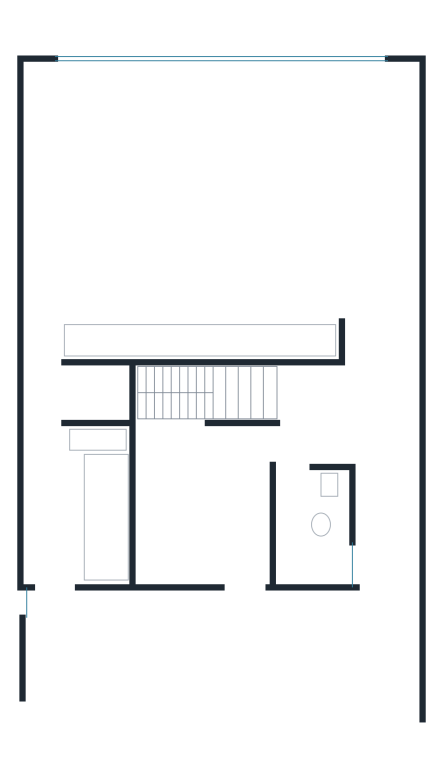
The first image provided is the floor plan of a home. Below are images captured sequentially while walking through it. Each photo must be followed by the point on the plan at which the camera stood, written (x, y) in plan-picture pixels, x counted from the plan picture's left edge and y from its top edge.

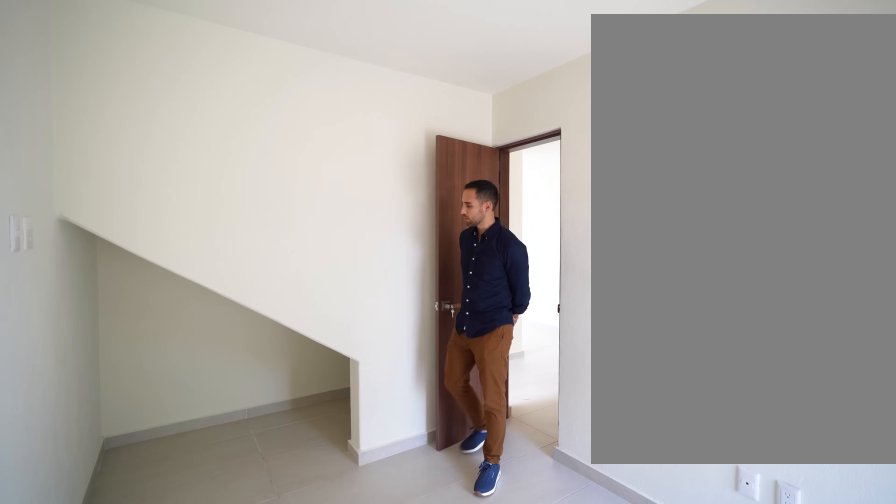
(171, 564)
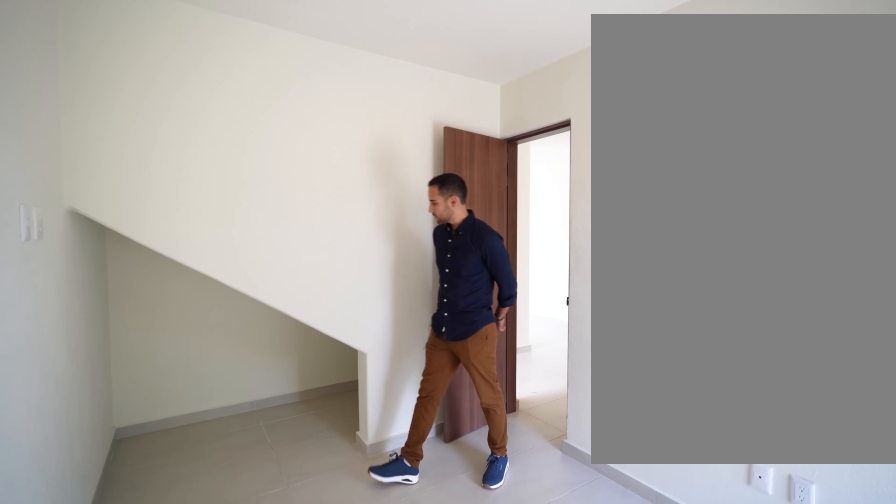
(171, 564)
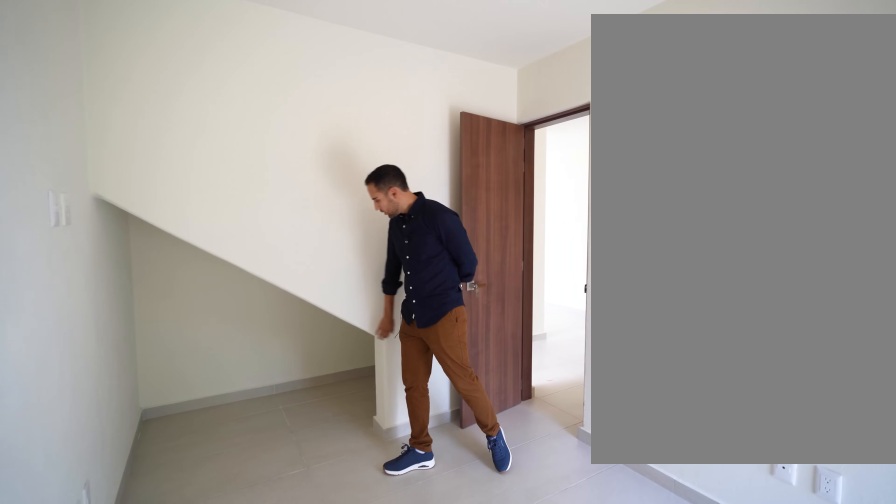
(171, 564)
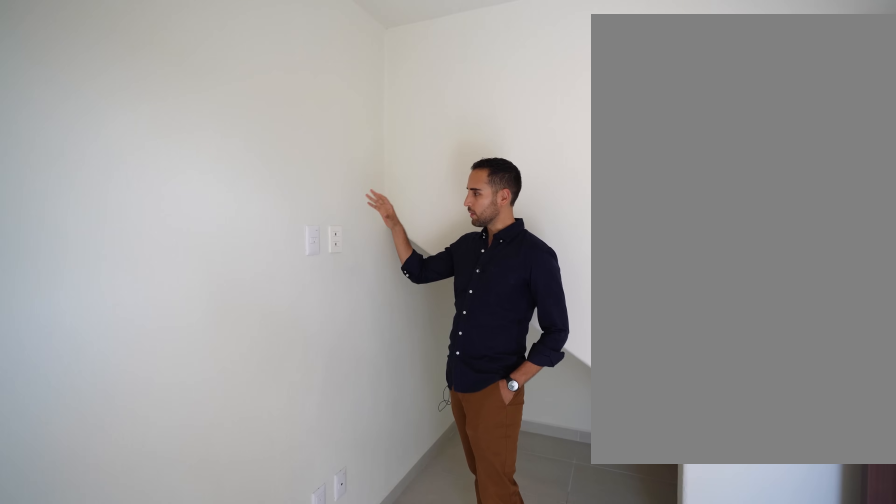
(170, 531)
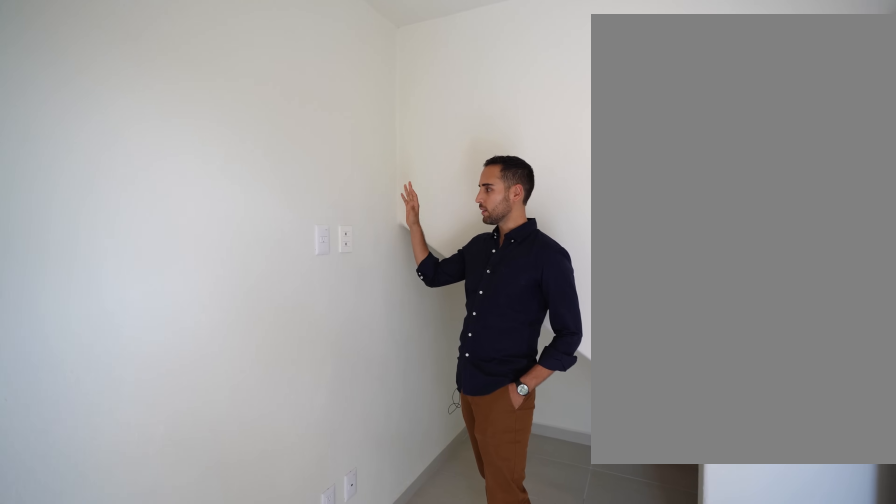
(170, 530)
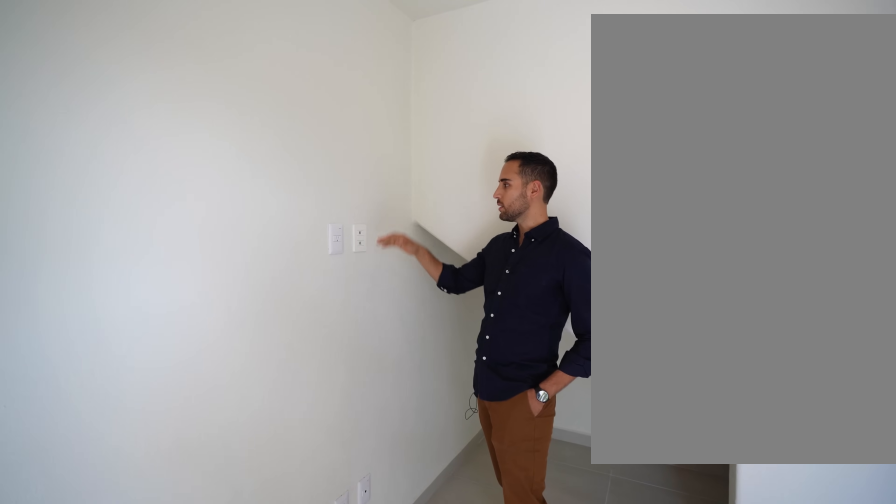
(170, 531)
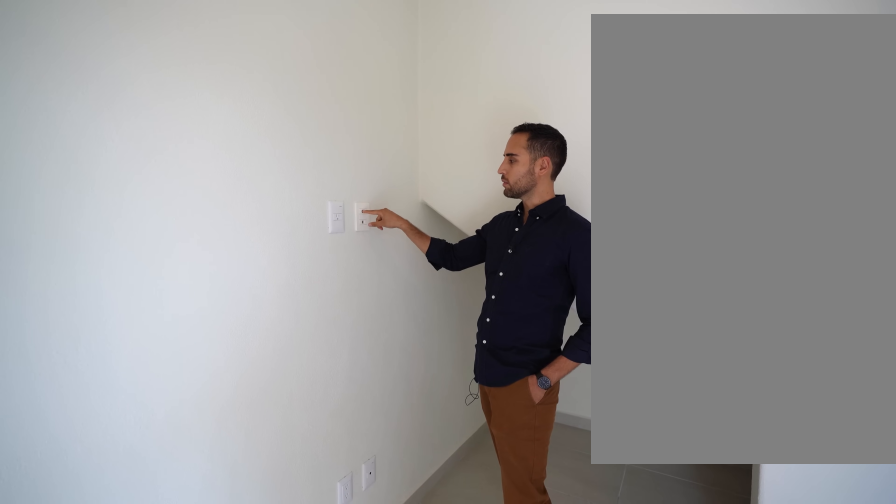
(170, 530)
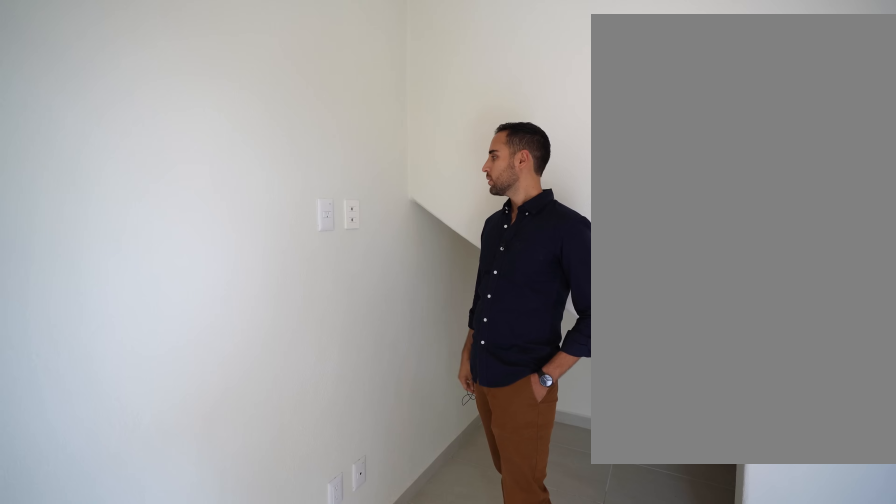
(170, 531)
